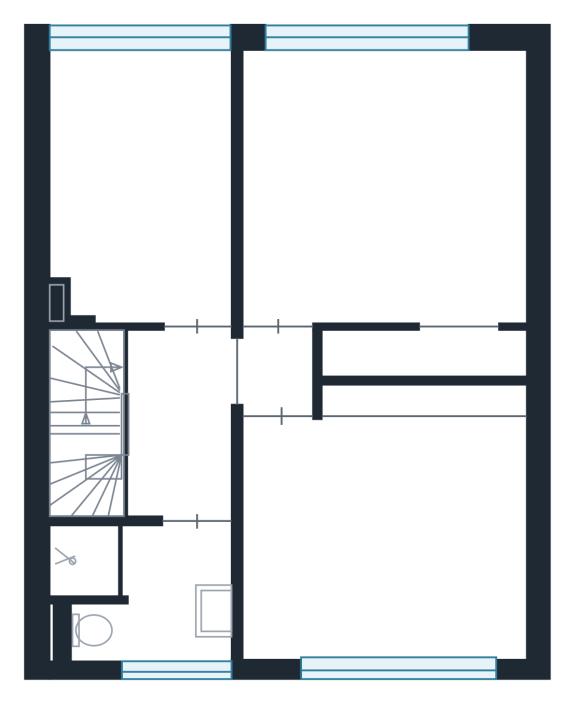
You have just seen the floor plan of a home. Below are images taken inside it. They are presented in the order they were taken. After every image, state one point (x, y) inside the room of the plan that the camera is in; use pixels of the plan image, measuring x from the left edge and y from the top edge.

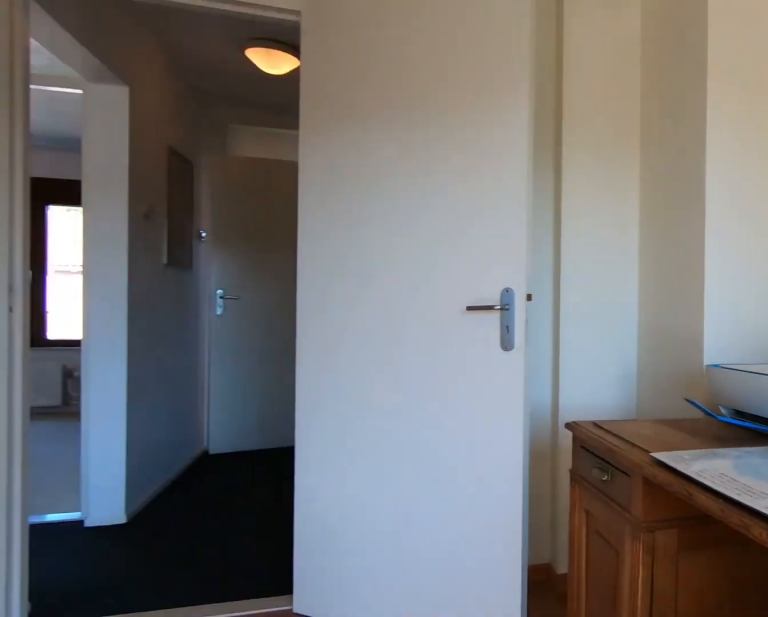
(143, 182)
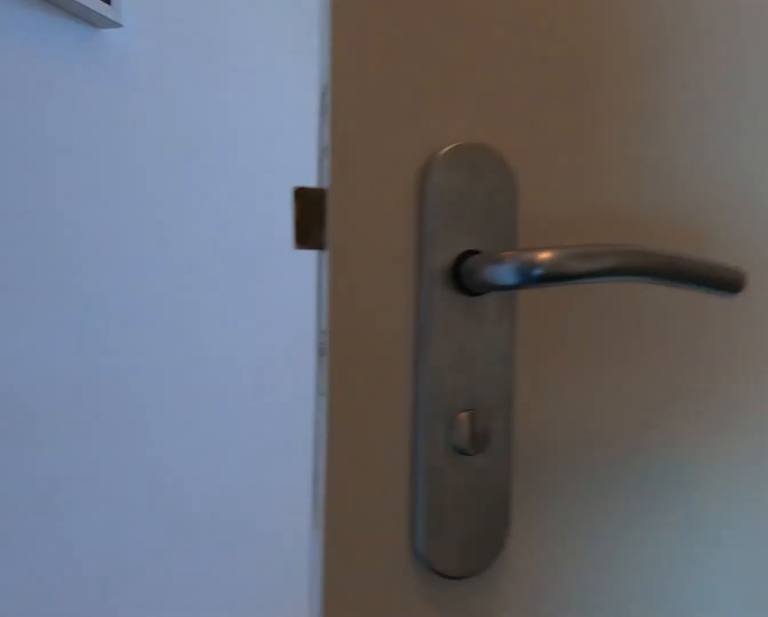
(203, 410)
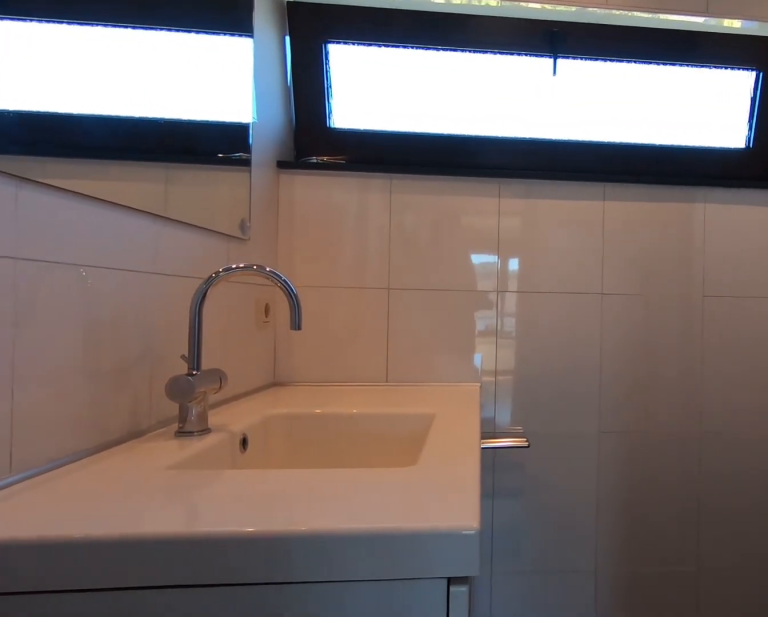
(144, 587)
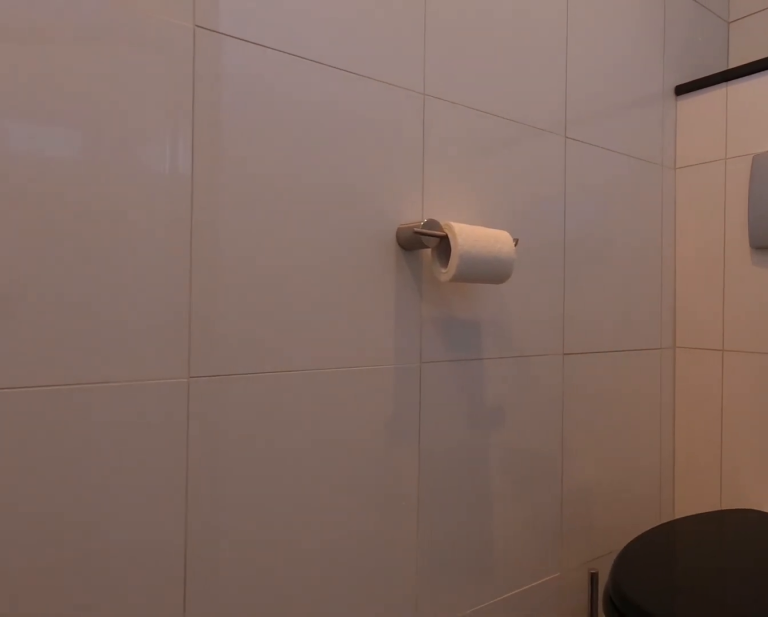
(144, 587)
